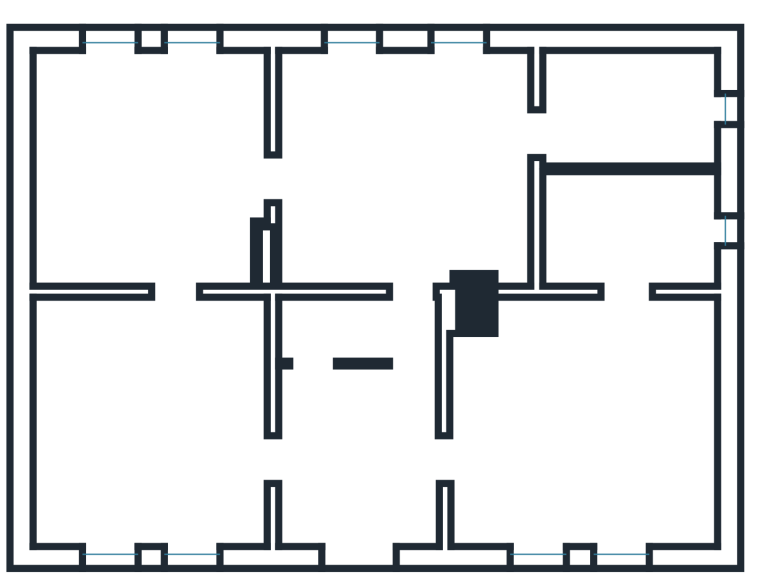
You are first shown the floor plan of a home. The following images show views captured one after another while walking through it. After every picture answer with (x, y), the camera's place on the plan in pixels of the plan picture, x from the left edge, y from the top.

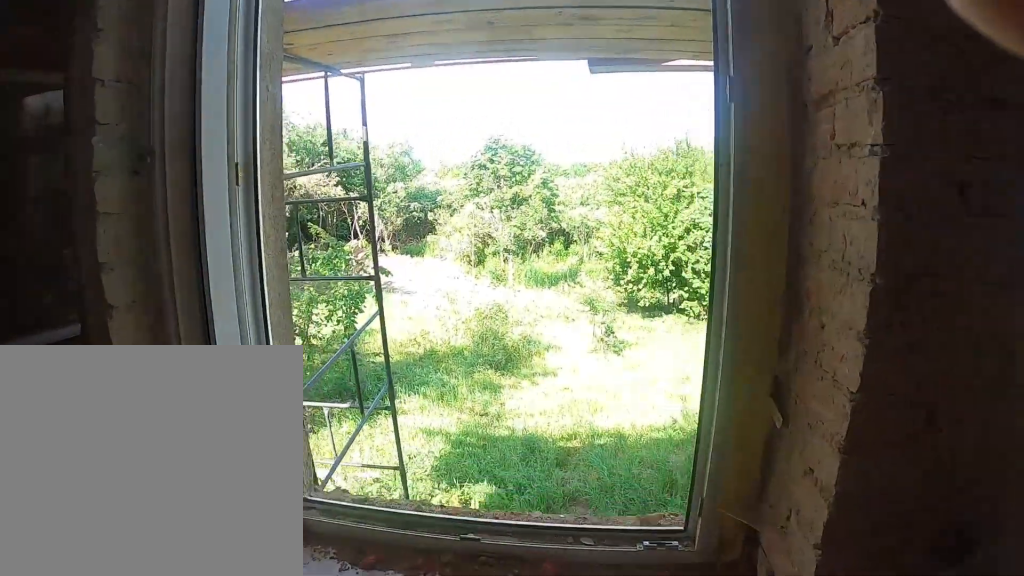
(107, 122)
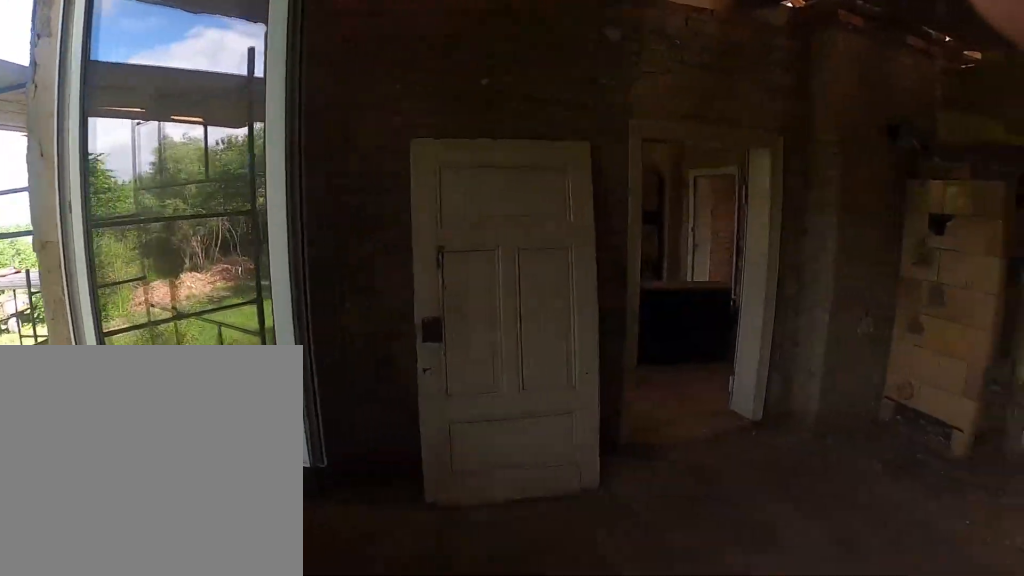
(187, 142)
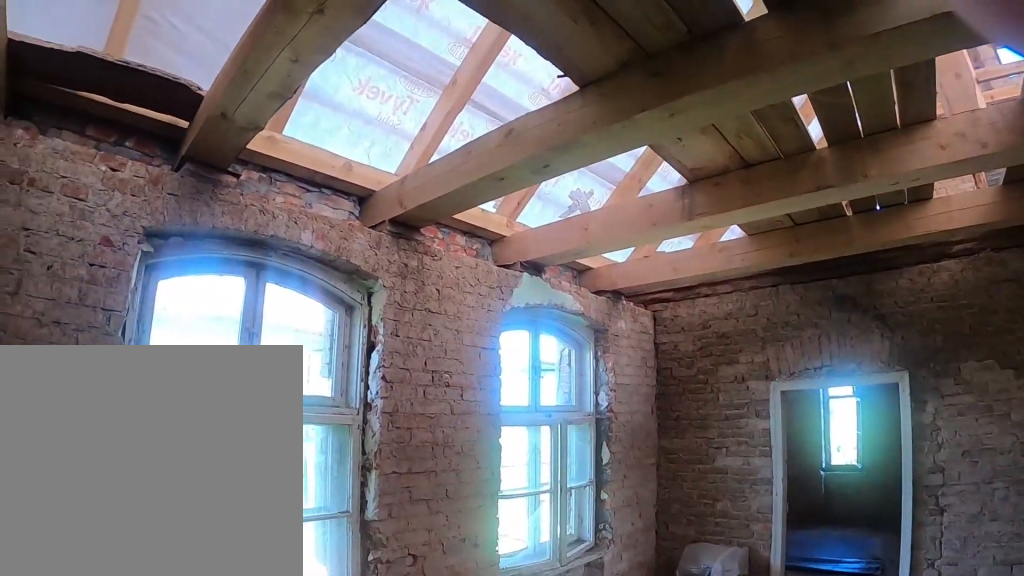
(329, 167)
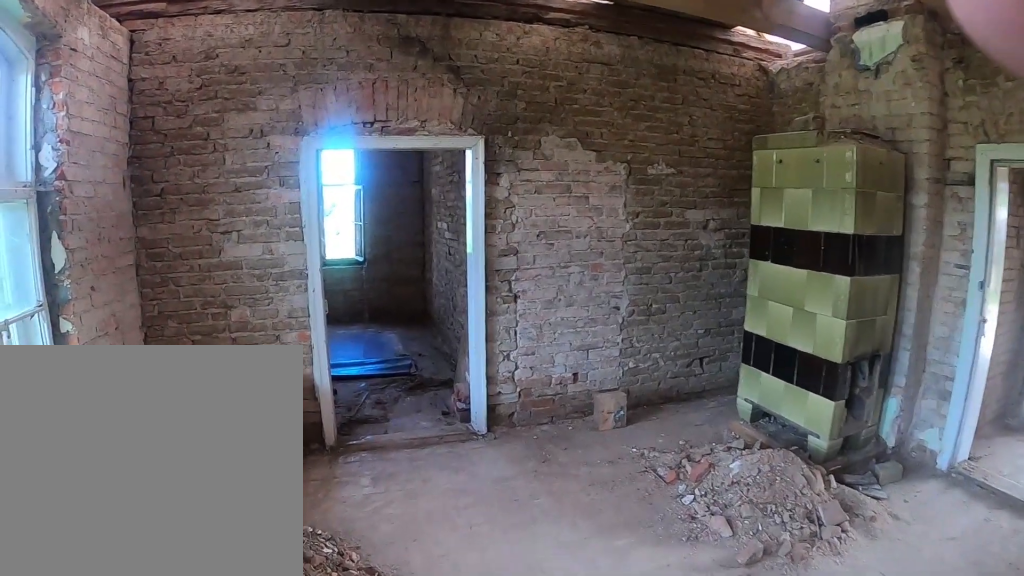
(447, 143)
